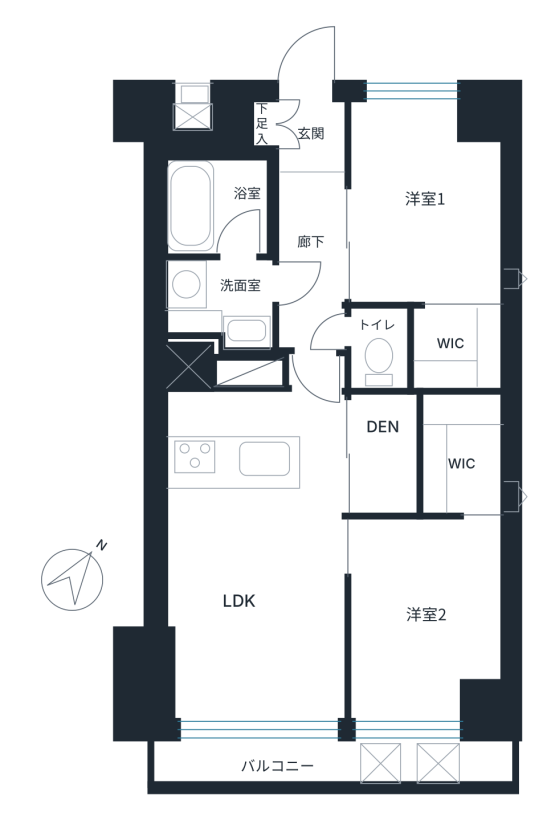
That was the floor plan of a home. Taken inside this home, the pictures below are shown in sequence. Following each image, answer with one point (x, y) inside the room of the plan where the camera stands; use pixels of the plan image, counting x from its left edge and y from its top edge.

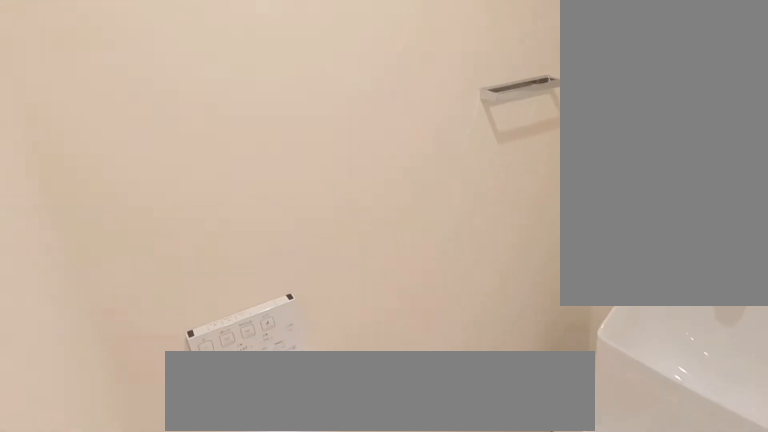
(384, 349)
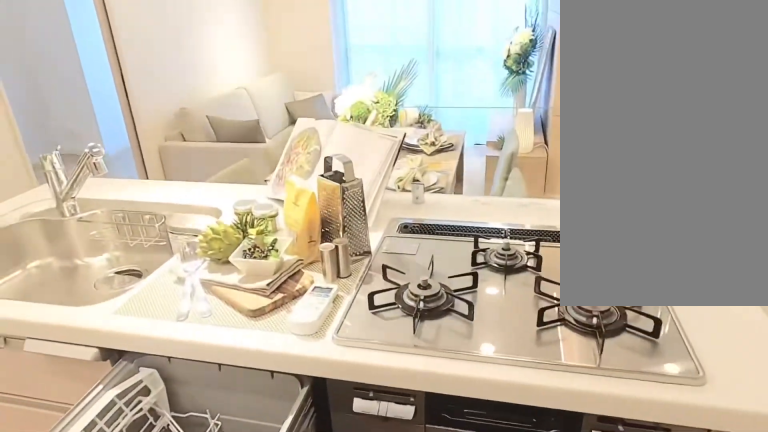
(235, 423)
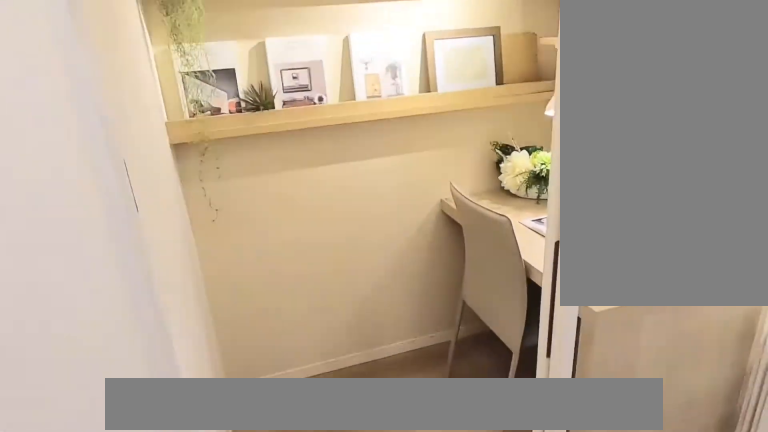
(373, 443)
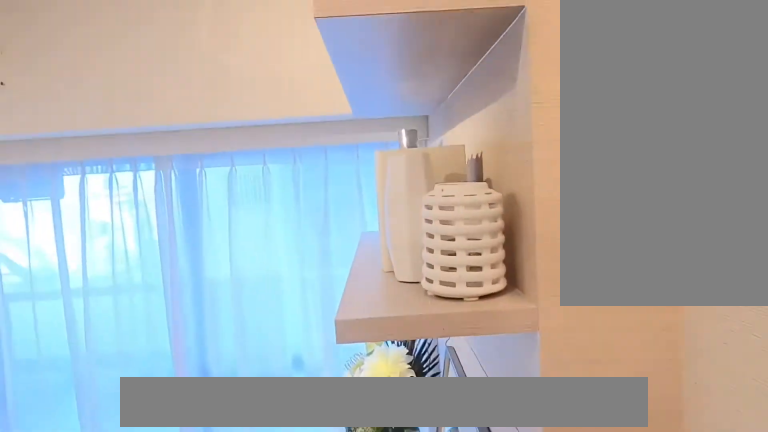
(246, 615)
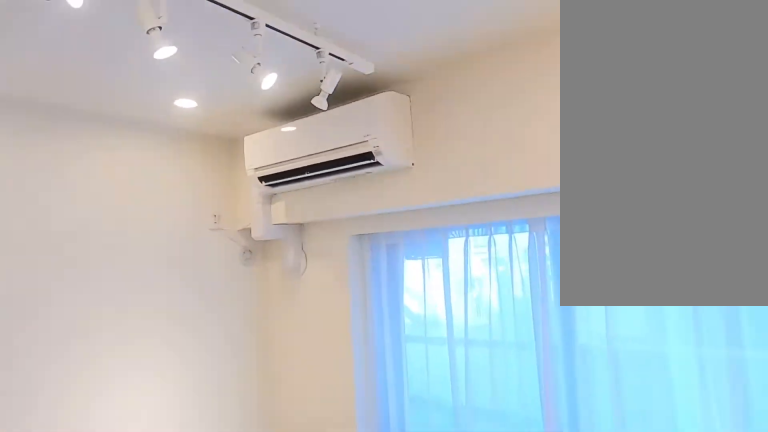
(246, 614)
